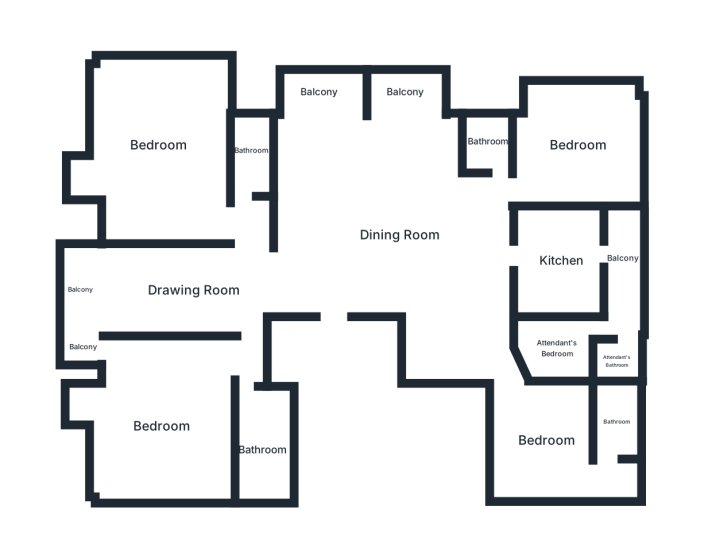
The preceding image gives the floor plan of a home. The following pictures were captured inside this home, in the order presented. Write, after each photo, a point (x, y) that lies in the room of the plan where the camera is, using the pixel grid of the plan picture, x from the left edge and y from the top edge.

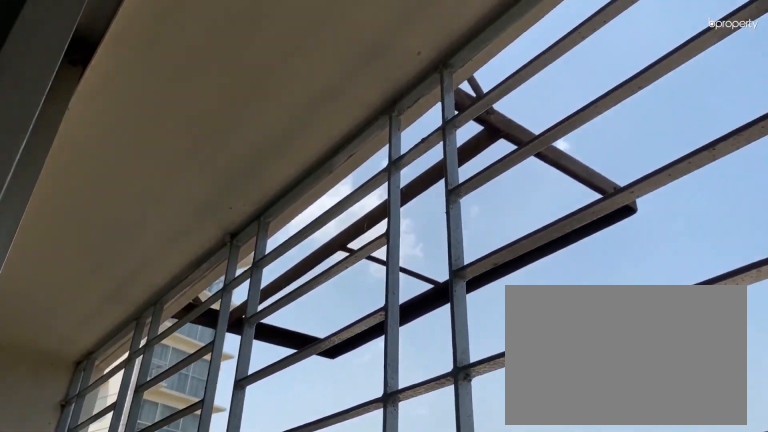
(405, 93)
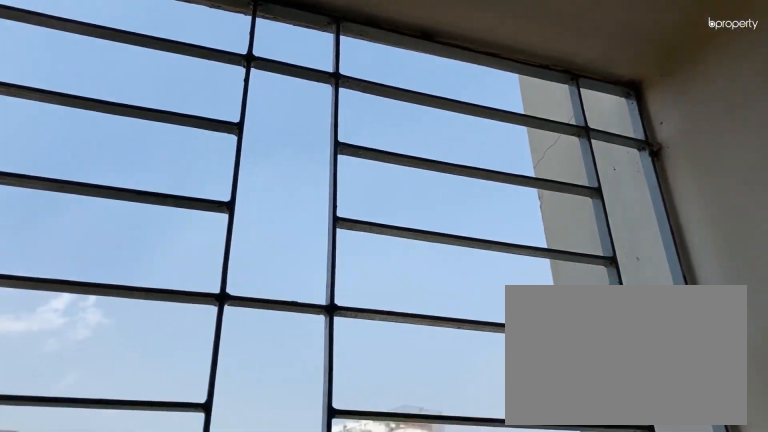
(405, 93)
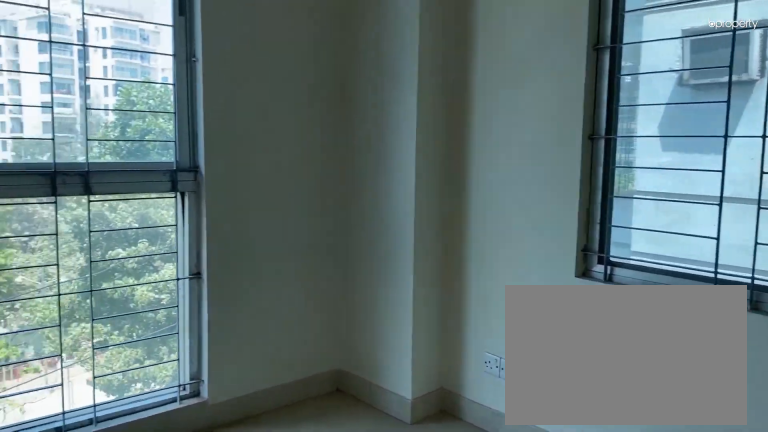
(577, 144)
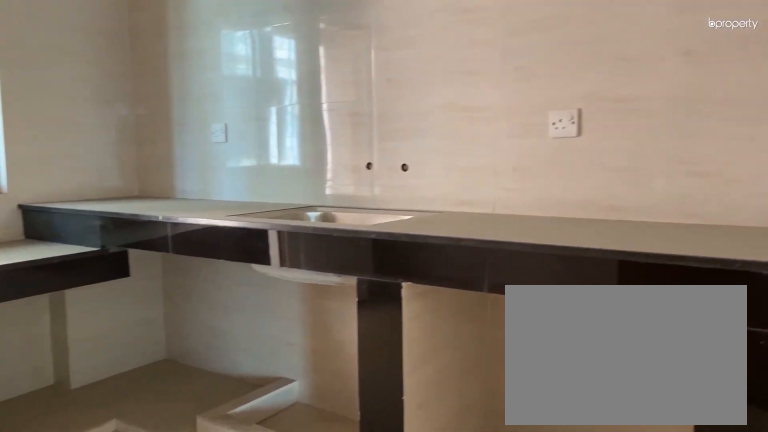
(561, 261)
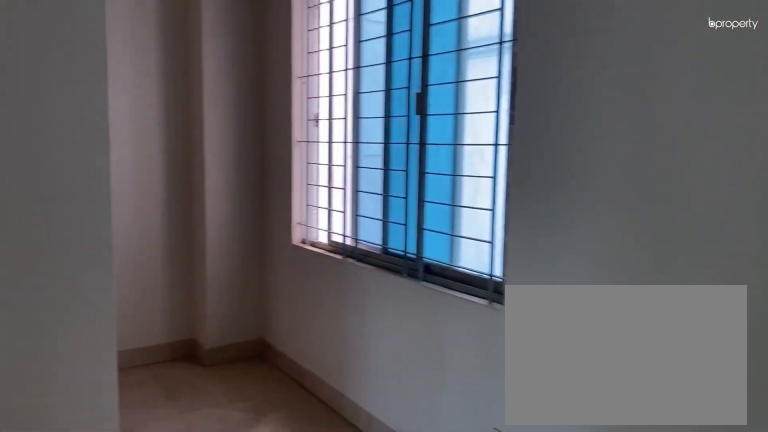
(545, 437)
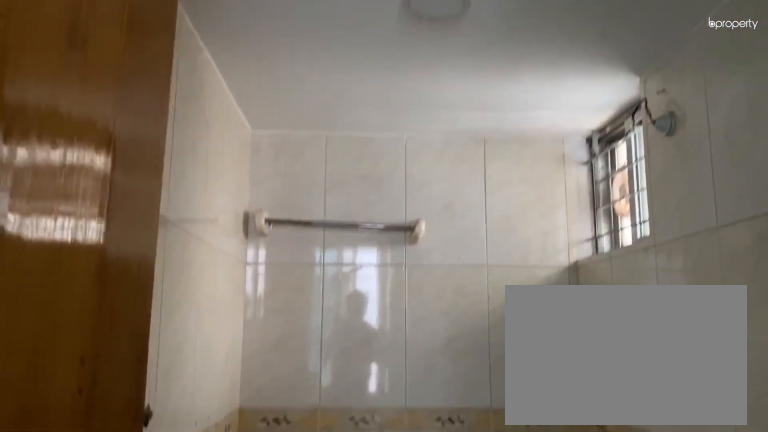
(616, 422)
